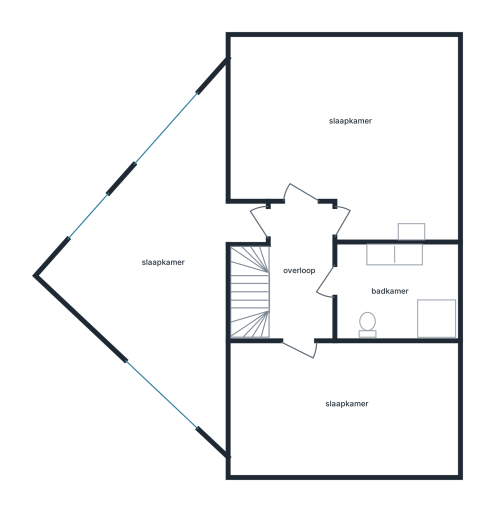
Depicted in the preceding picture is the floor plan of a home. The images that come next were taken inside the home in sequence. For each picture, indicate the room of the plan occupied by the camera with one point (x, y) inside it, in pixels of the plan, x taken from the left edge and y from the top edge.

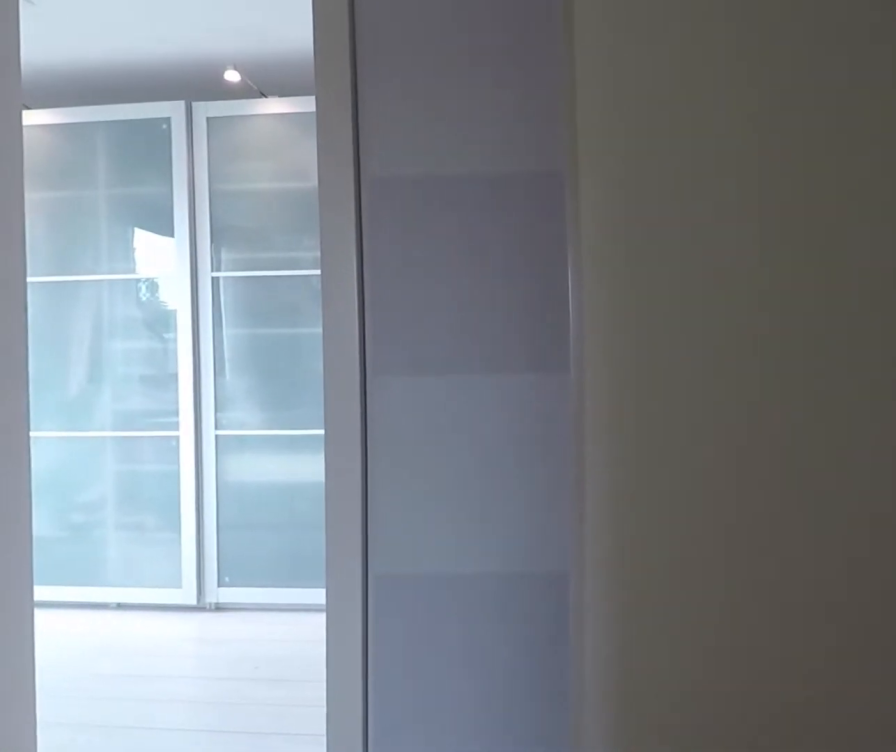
(323, 320)
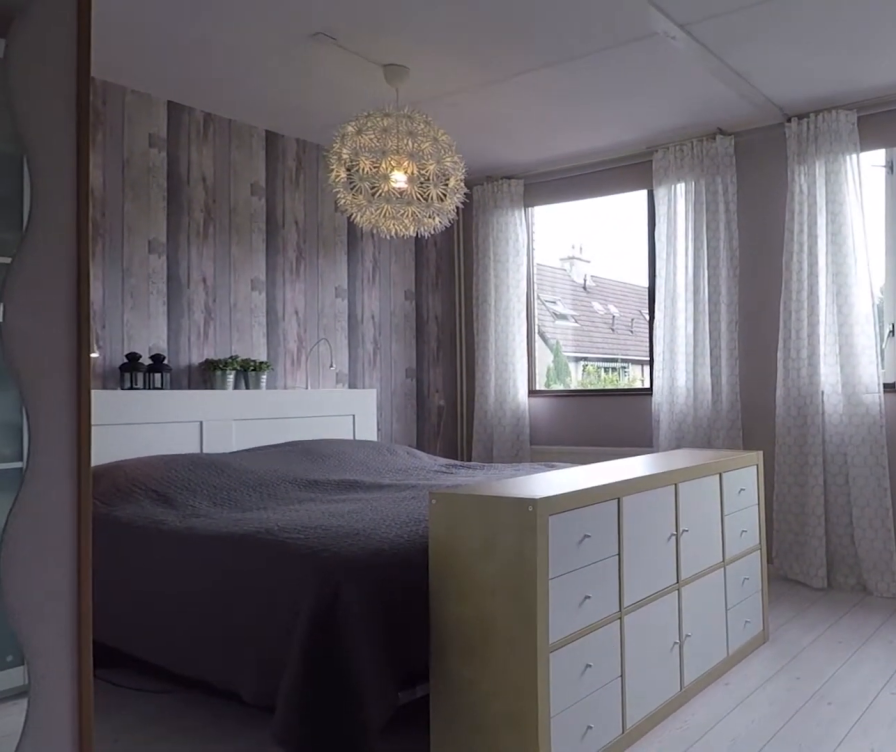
(454, 140)
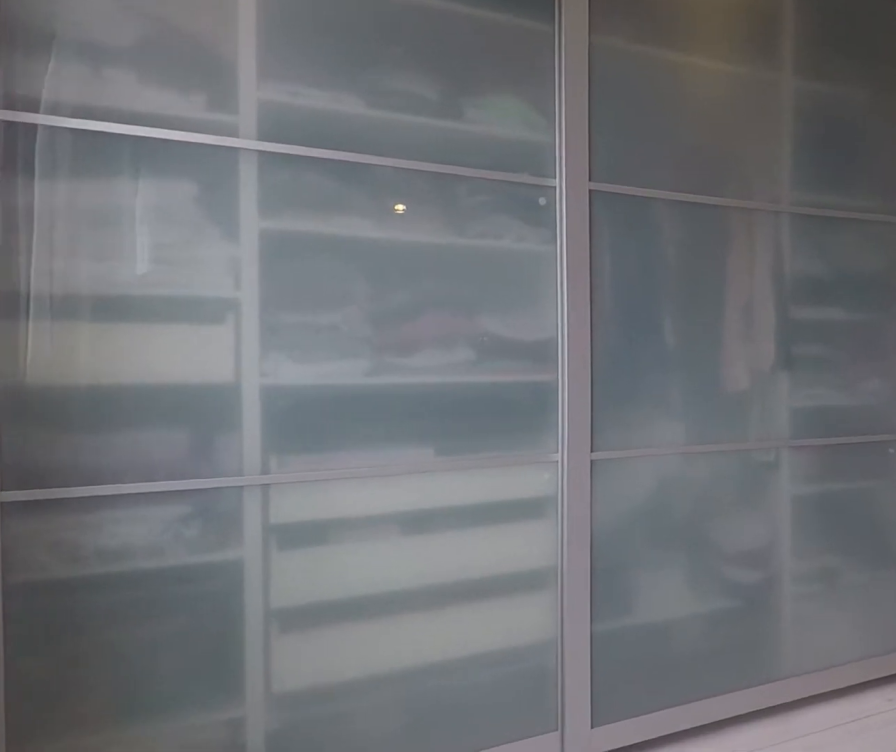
(454, 140)
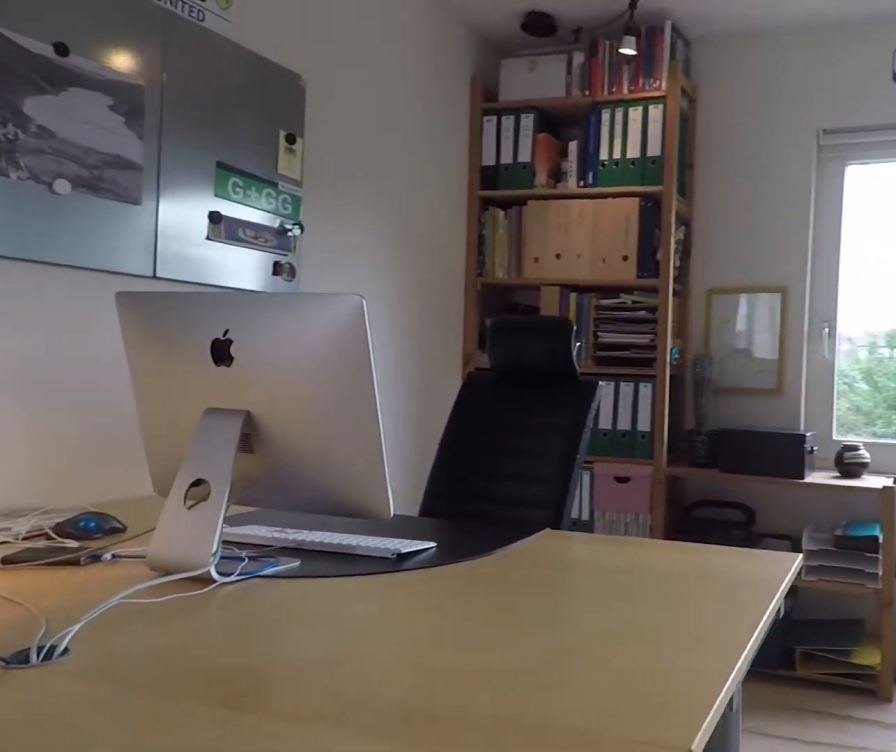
(171, 350)
